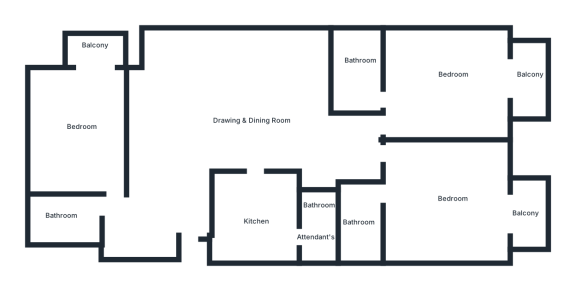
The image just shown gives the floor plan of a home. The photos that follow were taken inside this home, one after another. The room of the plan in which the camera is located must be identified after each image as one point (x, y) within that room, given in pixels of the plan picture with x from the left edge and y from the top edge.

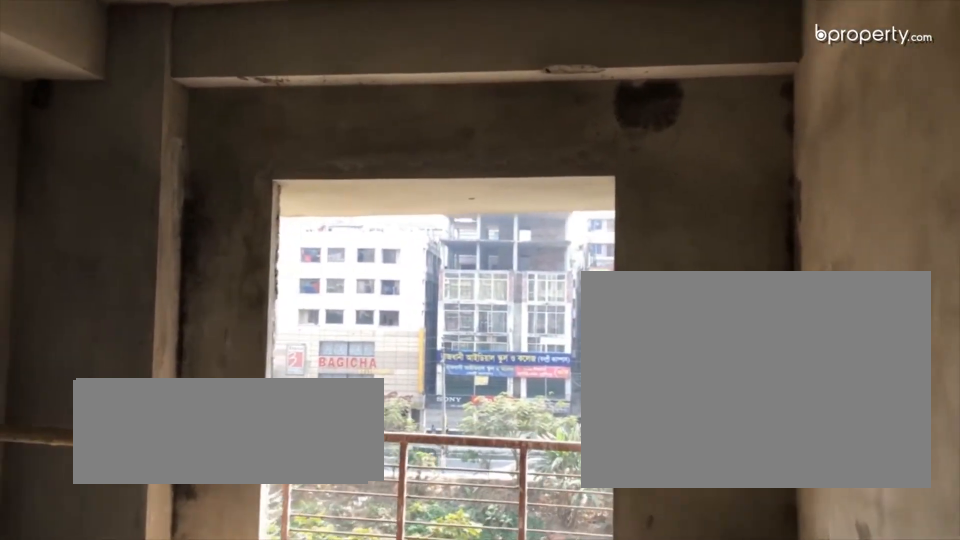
(97, 167)
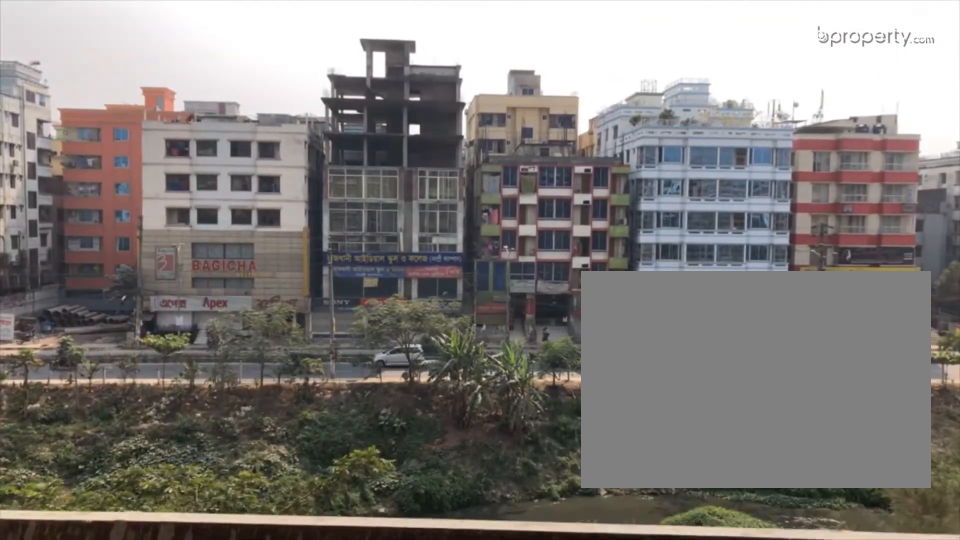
(93, 47)
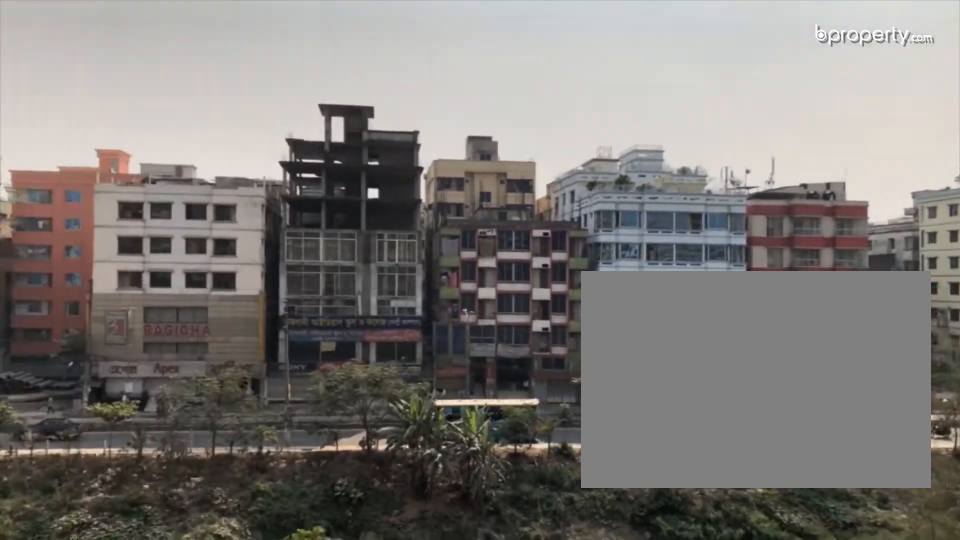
(93, 47)
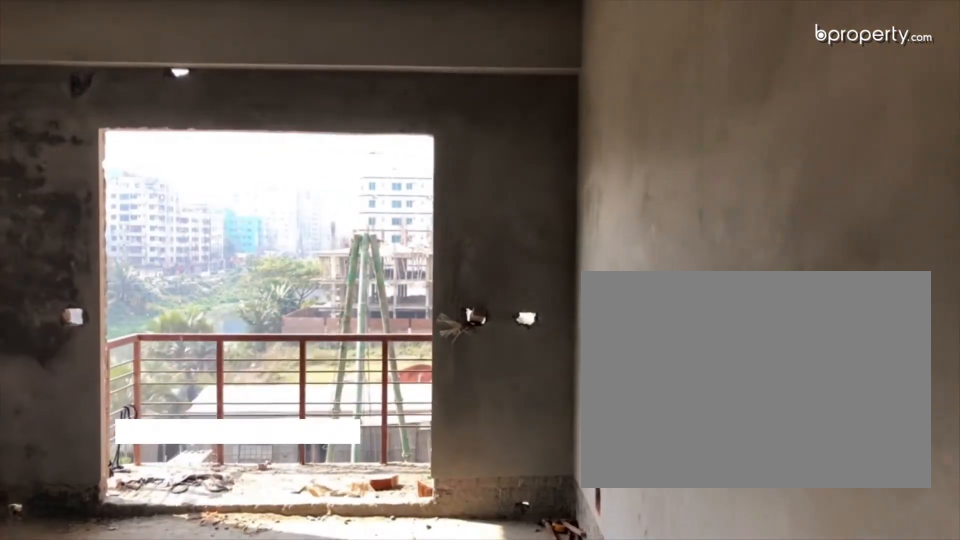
(421, 115)
